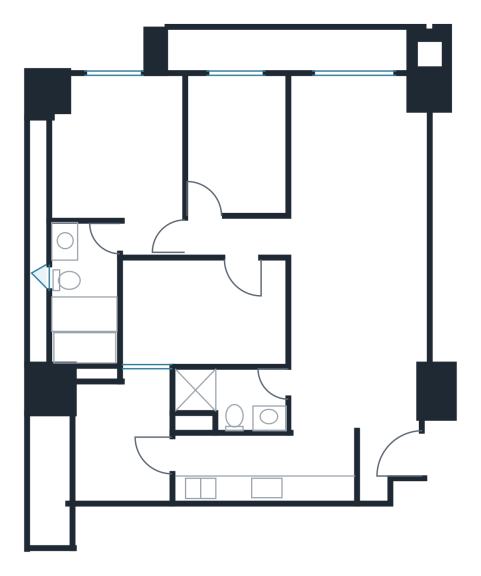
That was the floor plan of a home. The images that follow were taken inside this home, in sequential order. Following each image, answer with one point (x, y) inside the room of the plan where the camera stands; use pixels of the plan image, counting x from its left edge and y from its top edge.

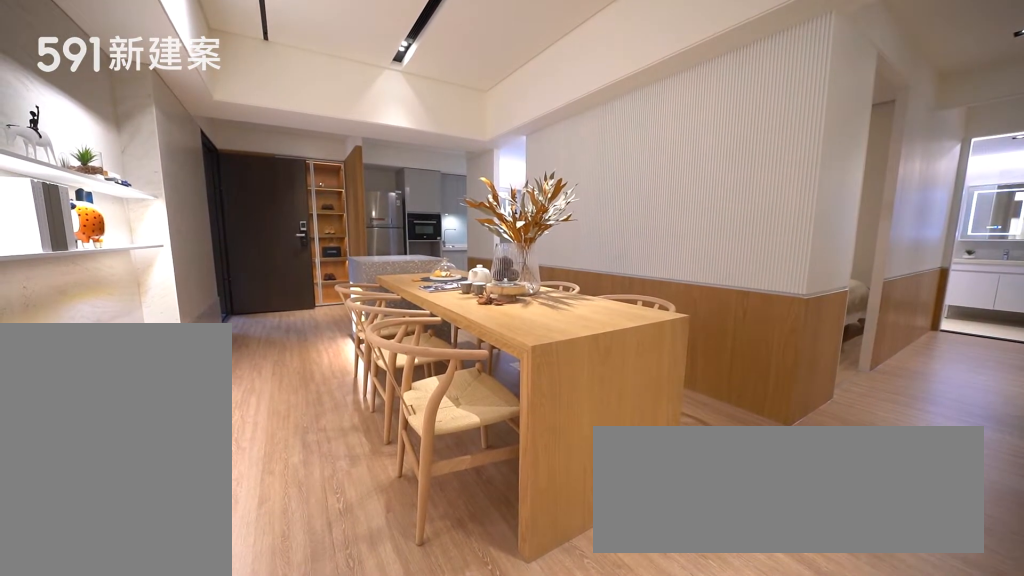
(358, 328)
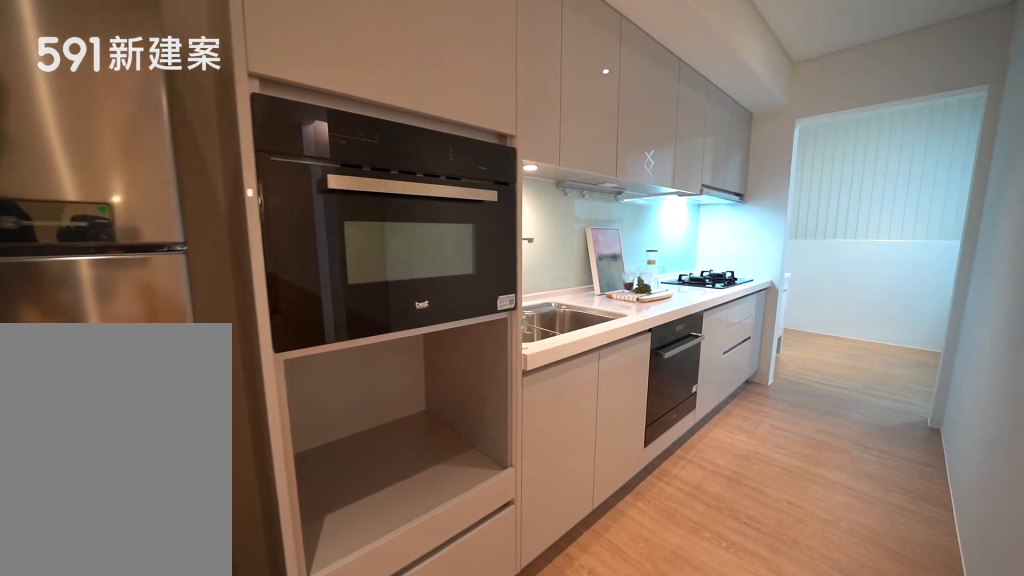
(265, 467)
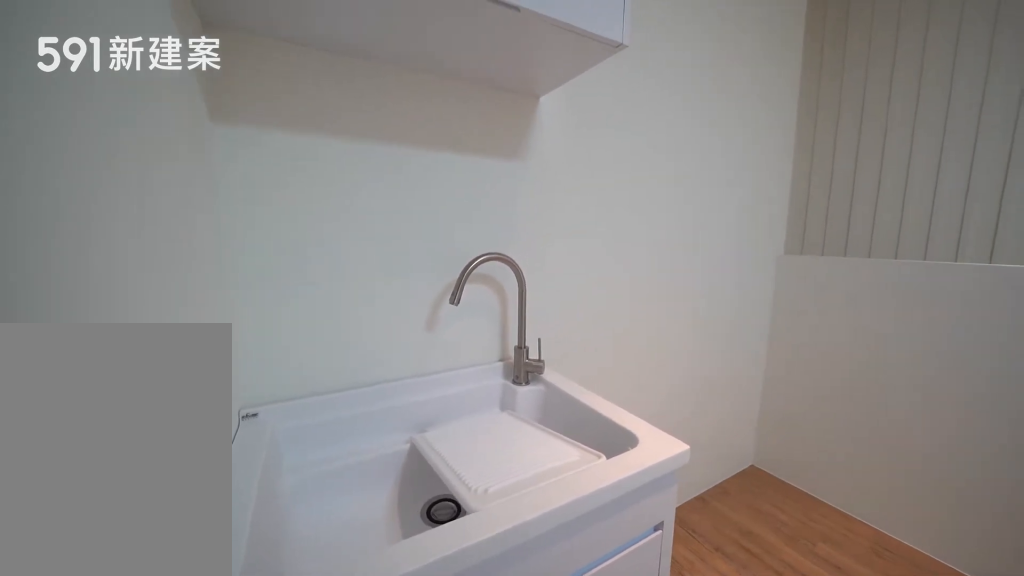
(122, 434)
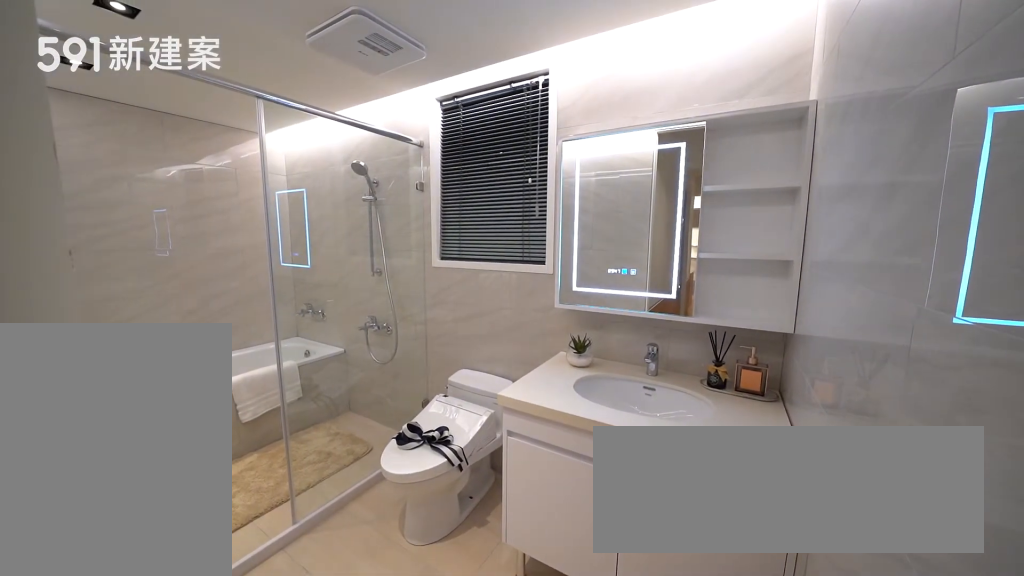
(85, 290)
